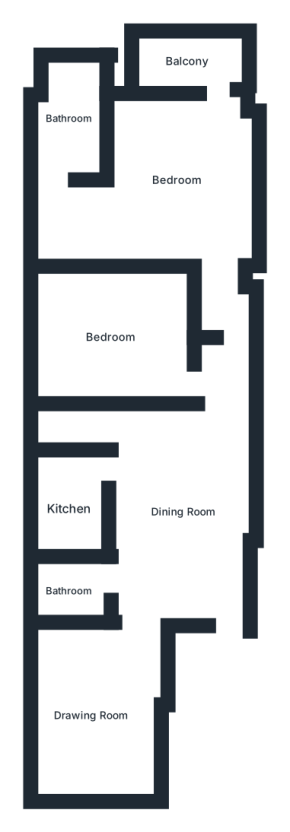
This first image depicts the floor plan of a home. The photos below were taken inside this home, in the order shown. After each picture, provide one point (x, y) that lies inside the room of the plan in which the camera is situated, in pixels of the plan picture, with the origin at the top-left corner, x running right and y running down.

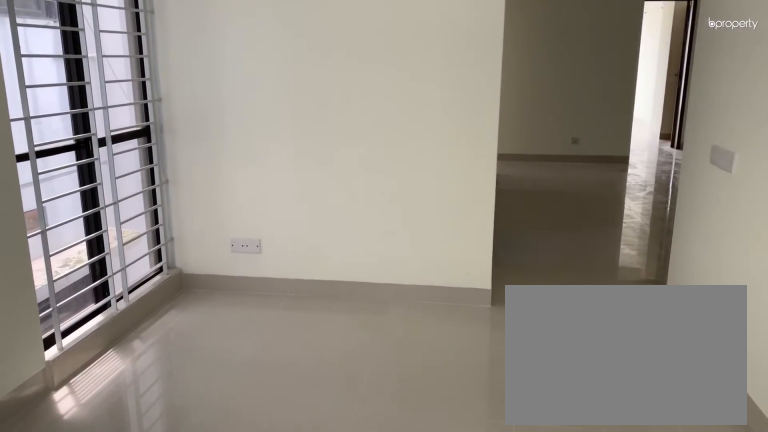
(92, 715)
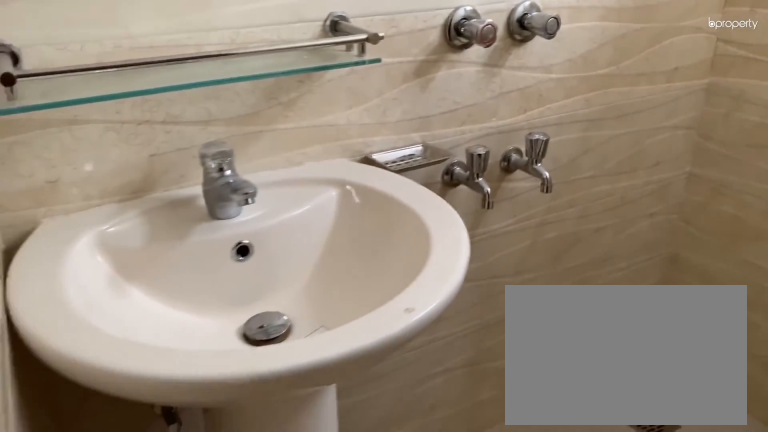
(71, 589)
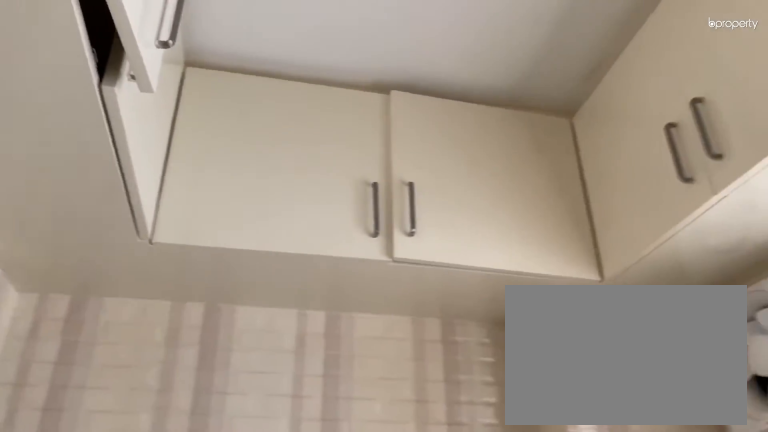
(69, 504)
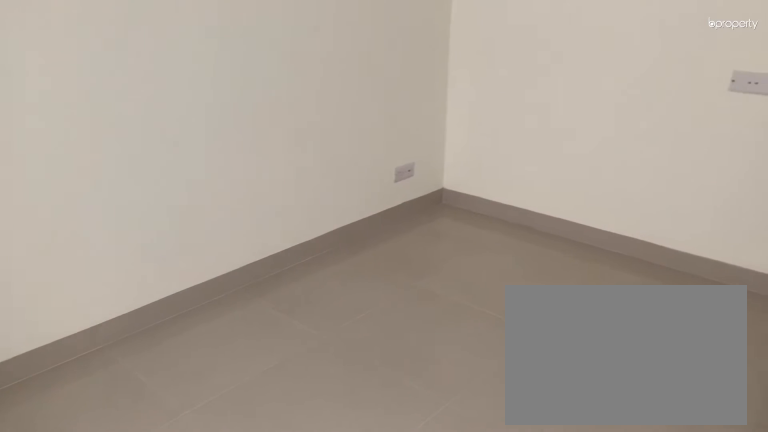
(110, 337)
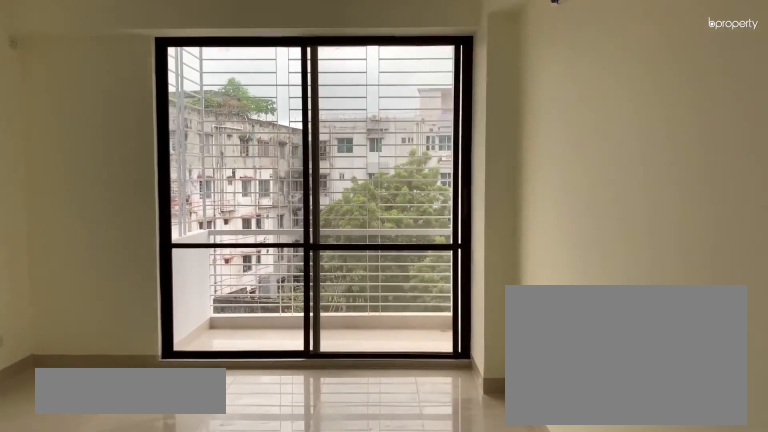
(171, 176)
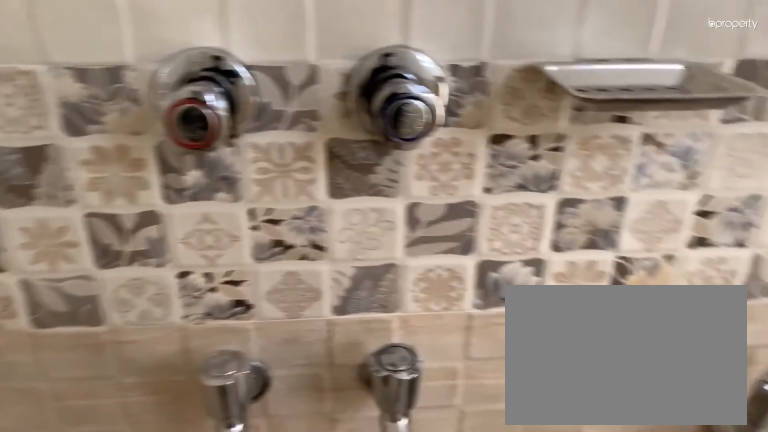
(66, 117)
